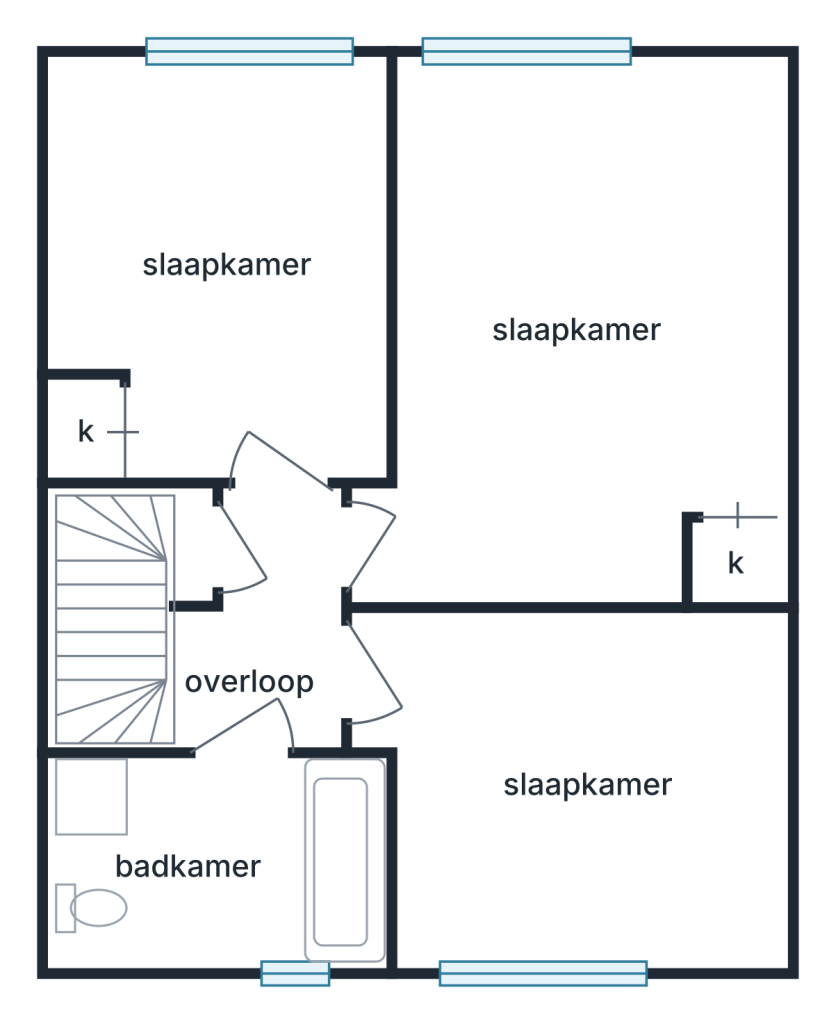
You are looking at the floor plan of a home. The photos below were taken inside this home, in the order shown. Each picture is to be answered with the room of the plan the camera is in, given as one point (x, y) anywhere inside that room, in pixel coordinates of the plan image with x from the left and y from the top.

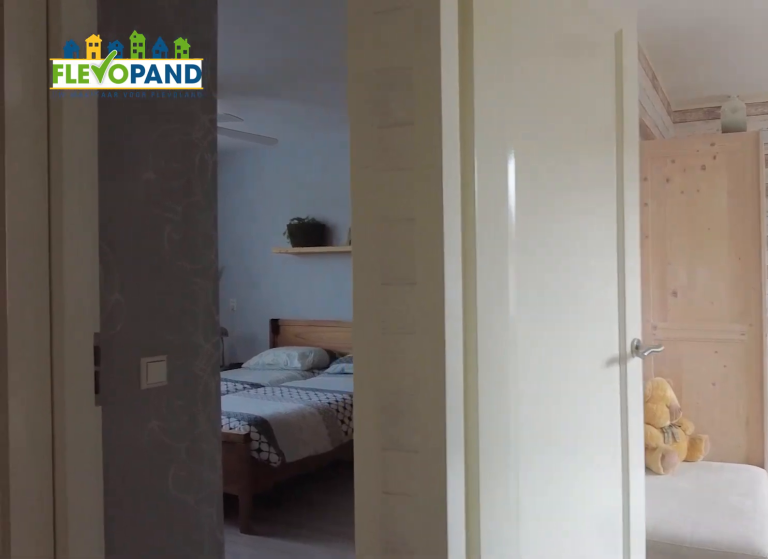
(267, 636)
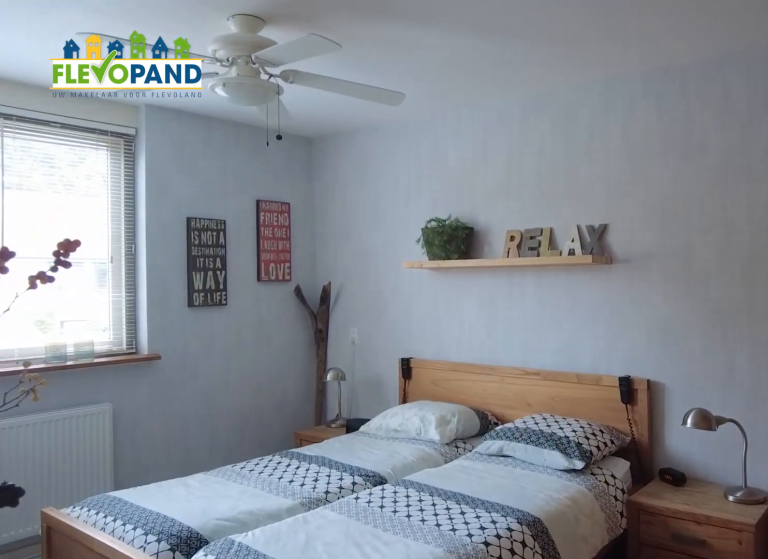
(555, 587)
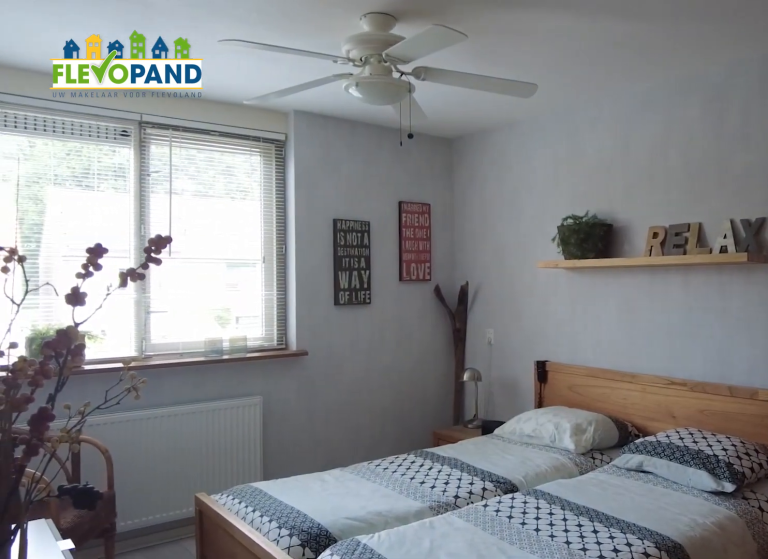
(555, 587)
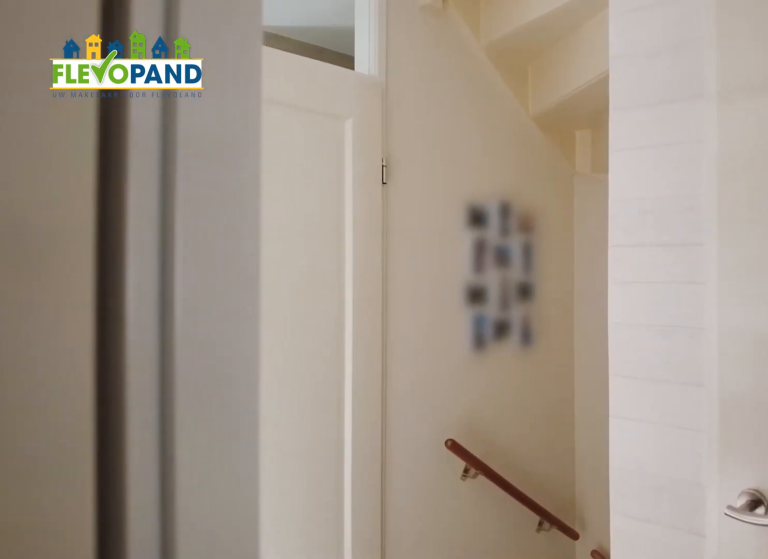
(269, 631)
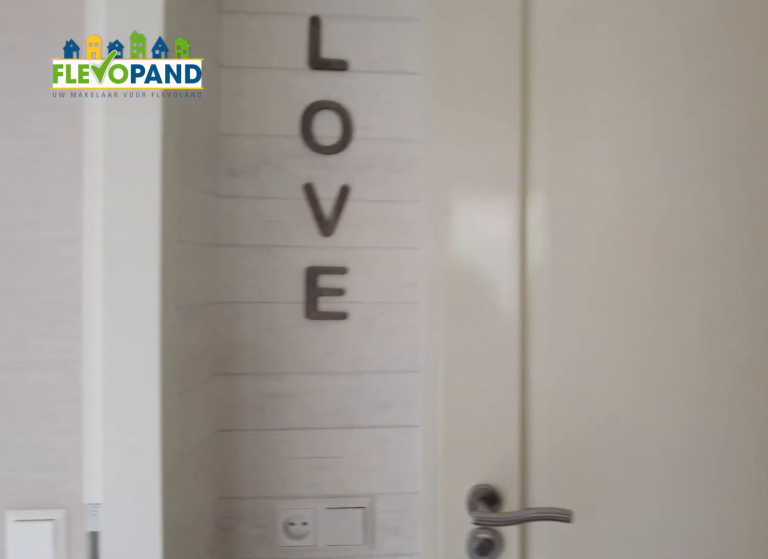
(269, 631)
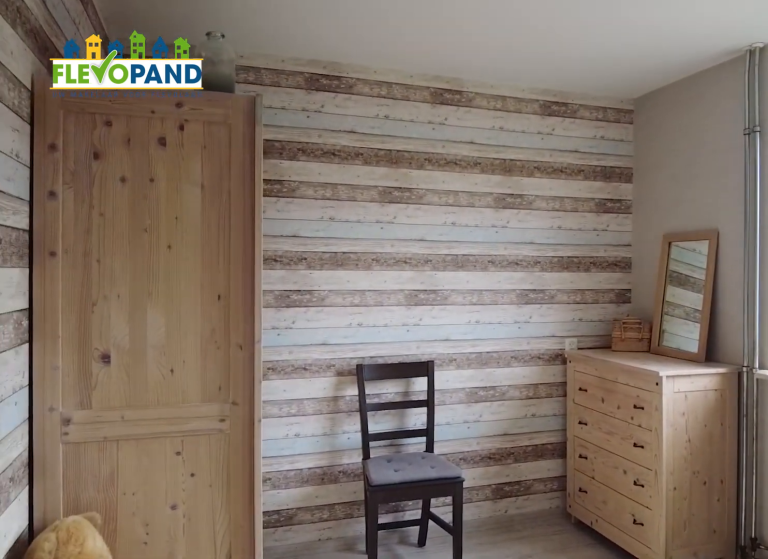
(580, 783)
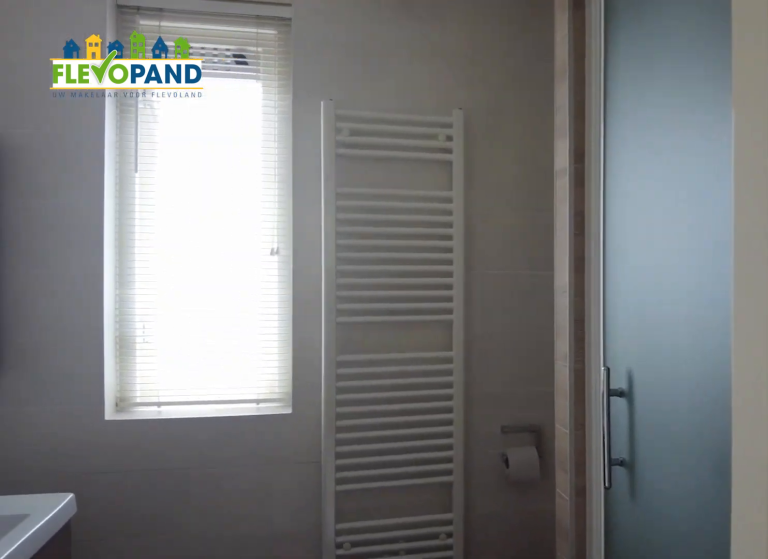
(341, 859)
